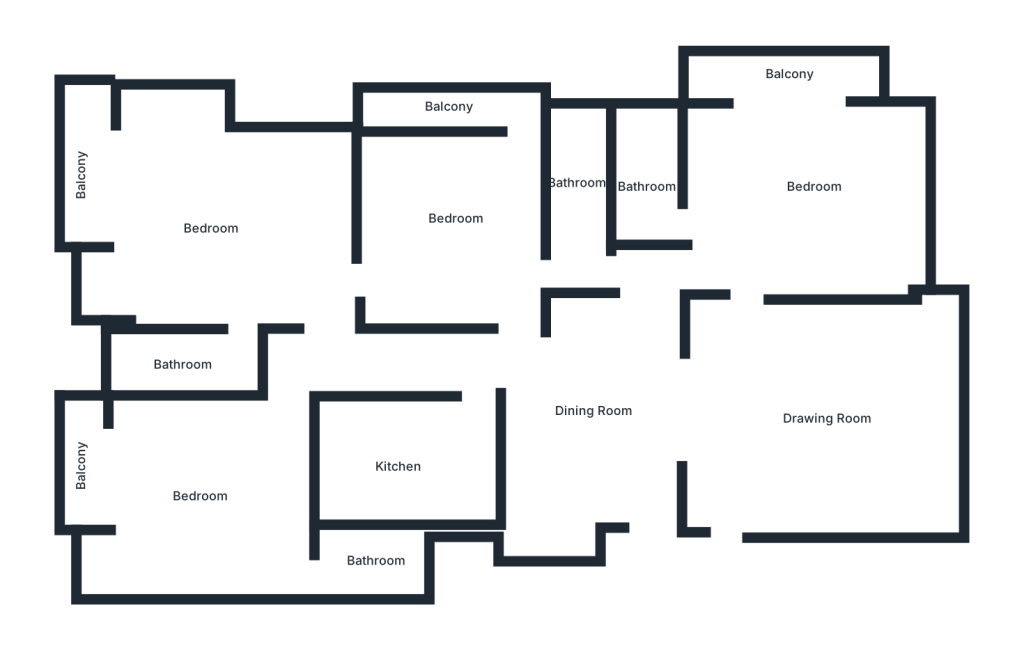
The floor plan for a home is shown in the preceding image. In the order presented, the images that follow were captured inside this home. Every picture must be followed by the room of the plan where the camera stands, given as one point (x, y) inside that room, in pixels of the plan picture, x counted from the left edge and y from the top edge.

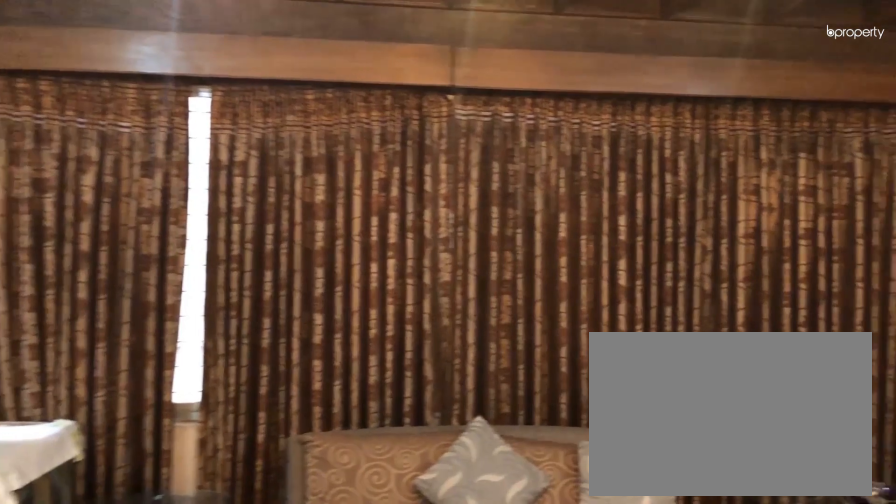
(833, 422)
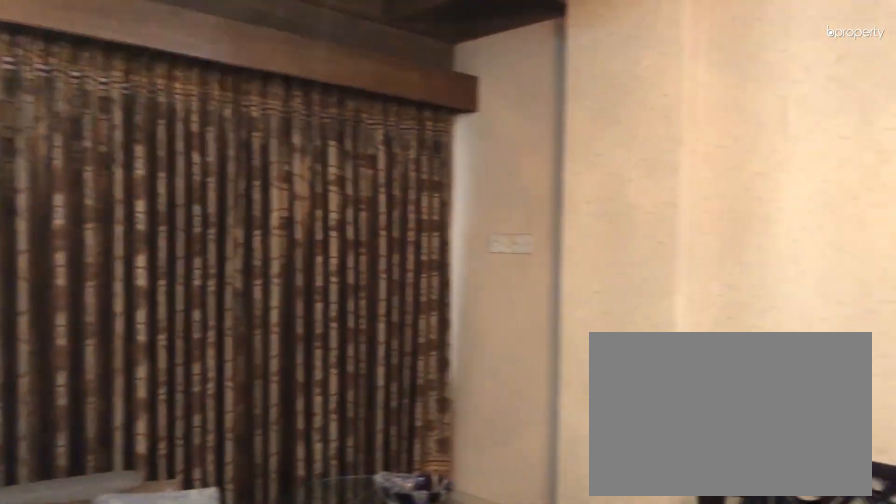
(833, 422)
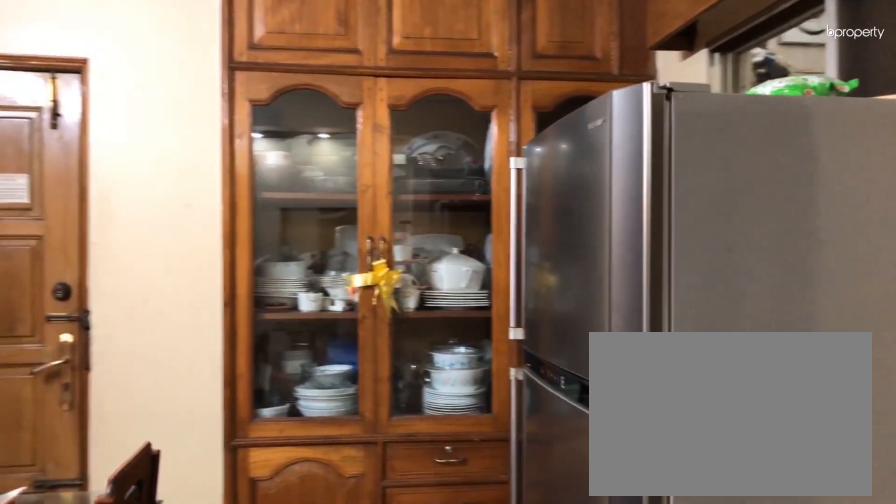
(587, 419)
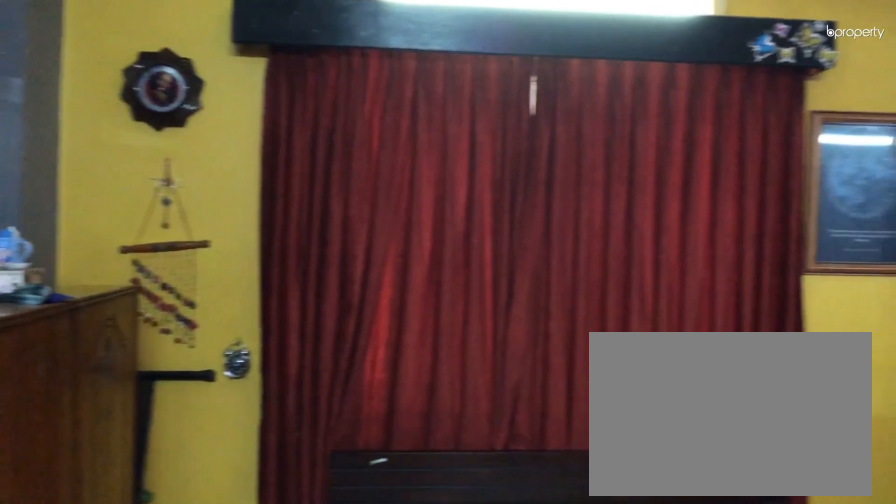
(803, 186)
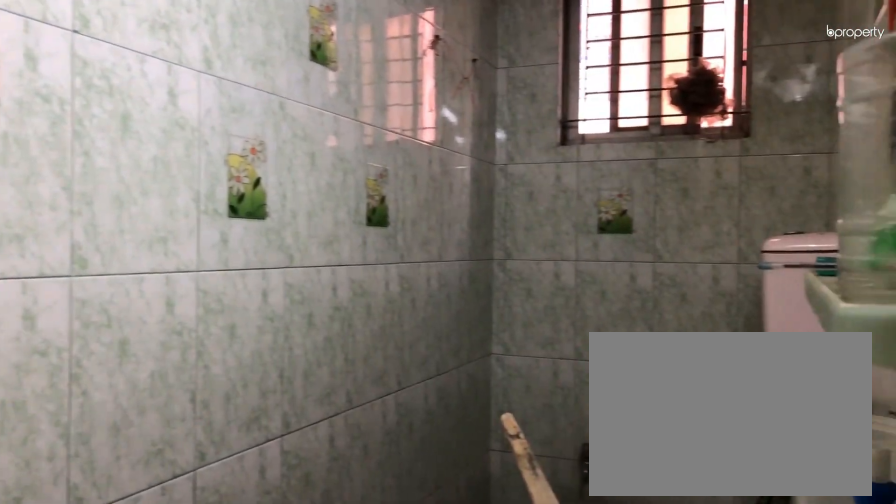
(578, 201)
